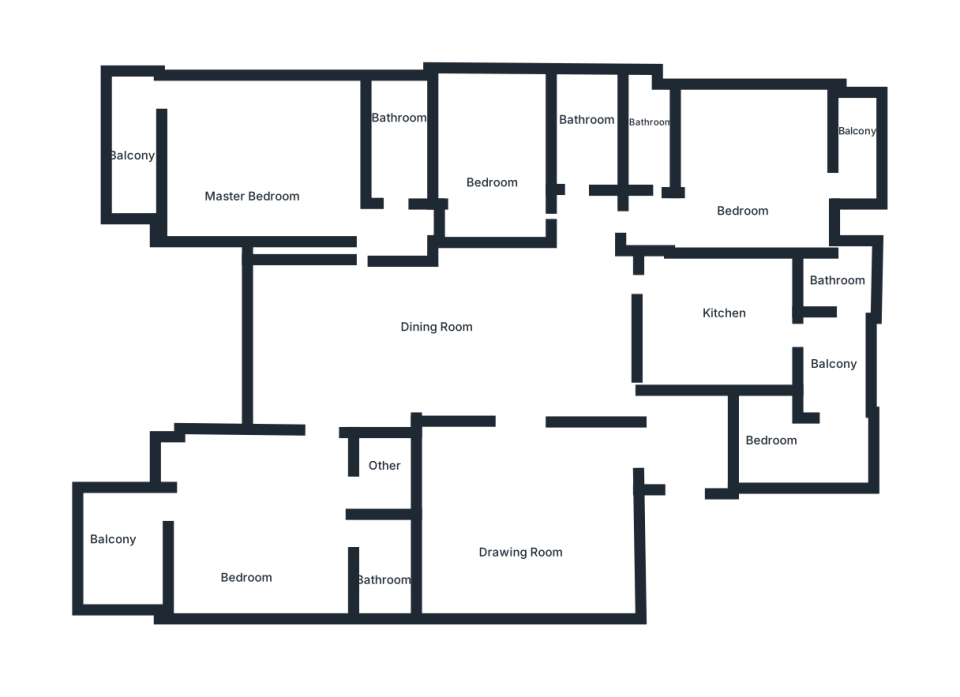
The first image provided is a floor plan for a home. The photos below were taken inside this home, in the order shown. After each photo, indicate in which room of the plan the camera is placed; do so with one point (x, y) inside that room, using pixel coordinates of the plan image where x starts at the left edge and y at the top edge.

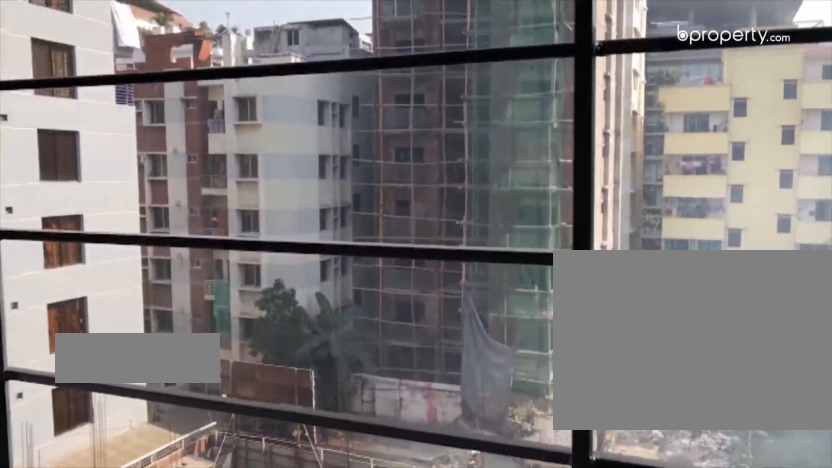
(856, 148)
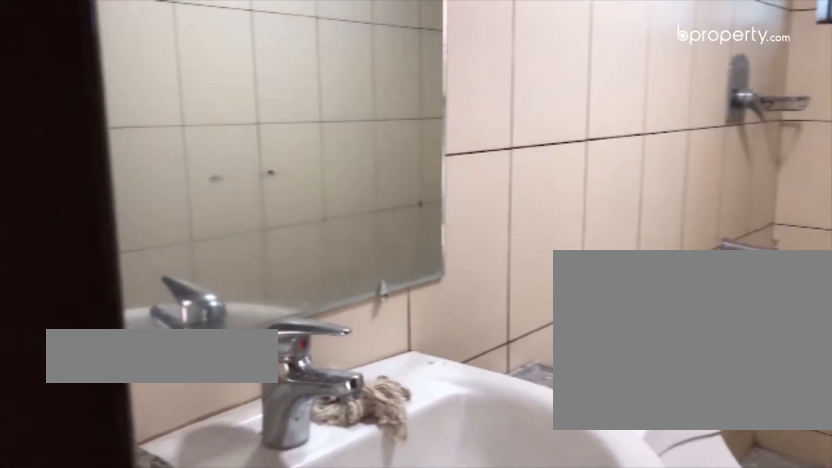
(652, 144)
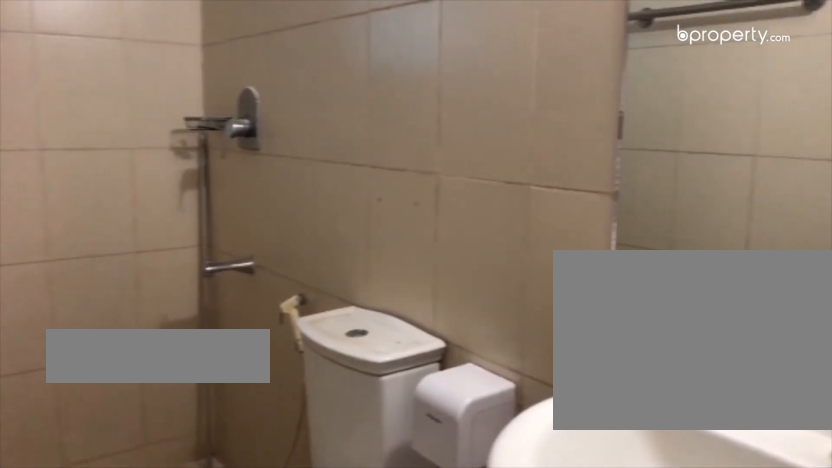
(587, 136)
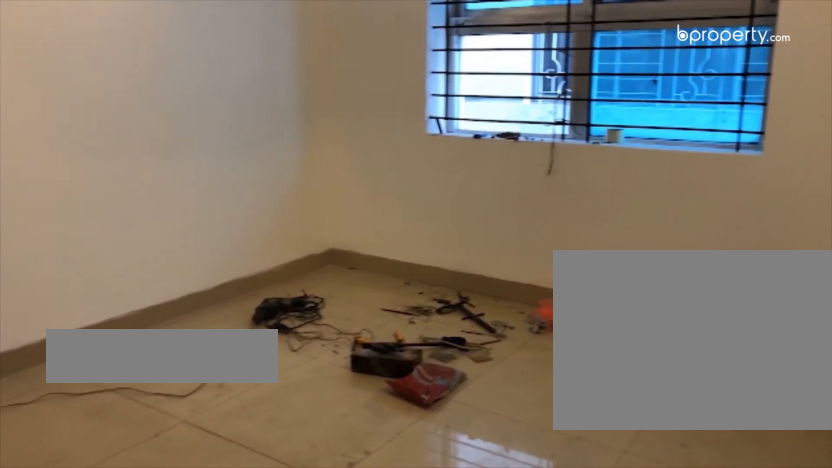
(492, 172)
